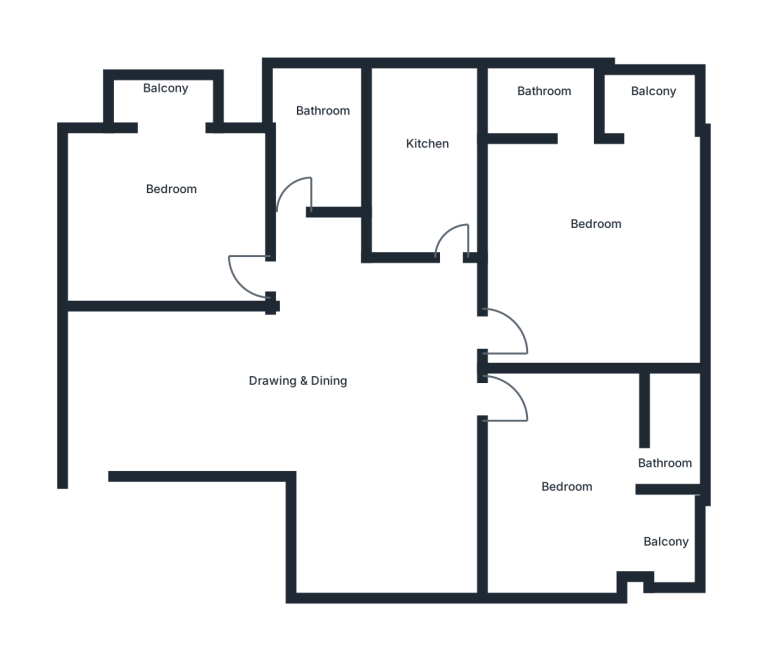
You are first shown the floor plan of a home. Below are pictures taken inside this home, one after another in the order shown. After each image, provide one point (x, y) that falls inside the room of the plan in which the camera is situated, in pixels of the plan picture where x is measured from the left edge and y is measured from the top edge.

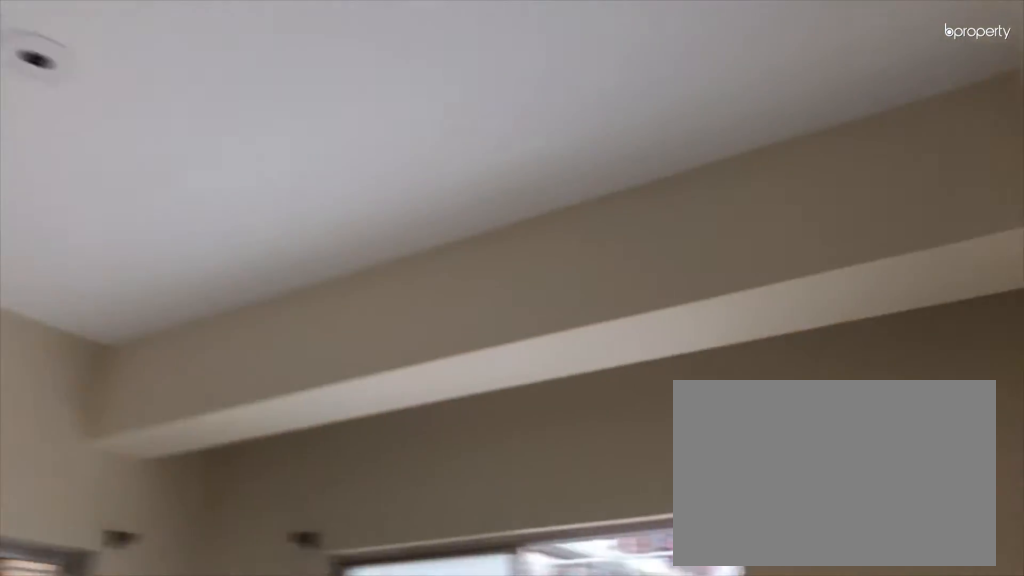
(159, 205)
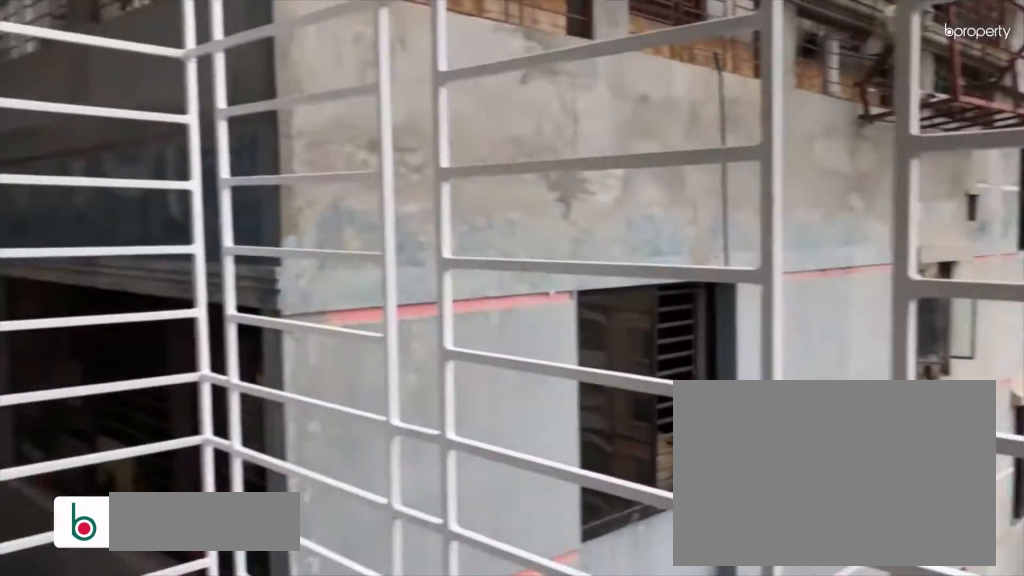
(161, 95)
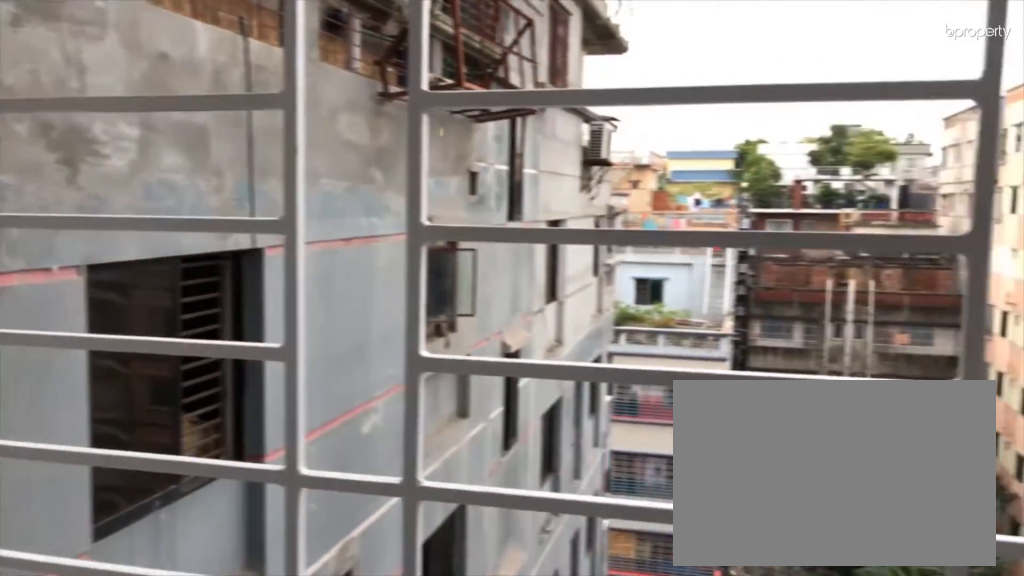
(159, 103)
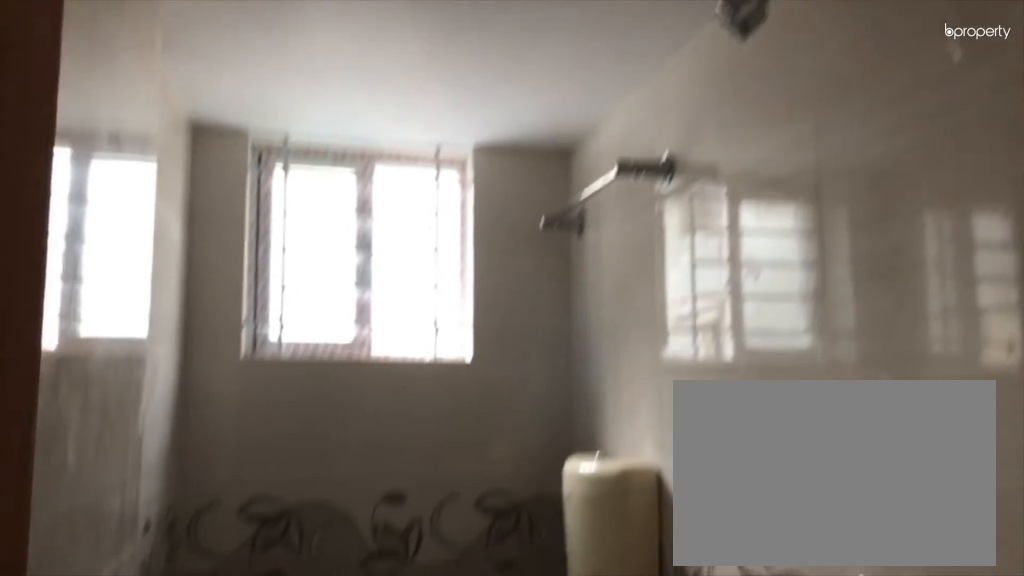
(314, 139)
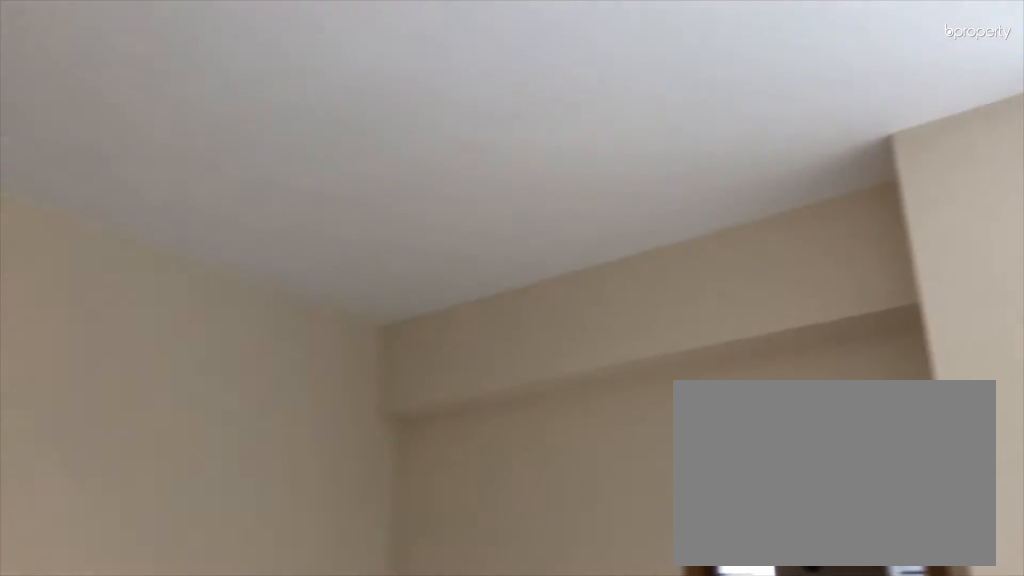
(587, 223)
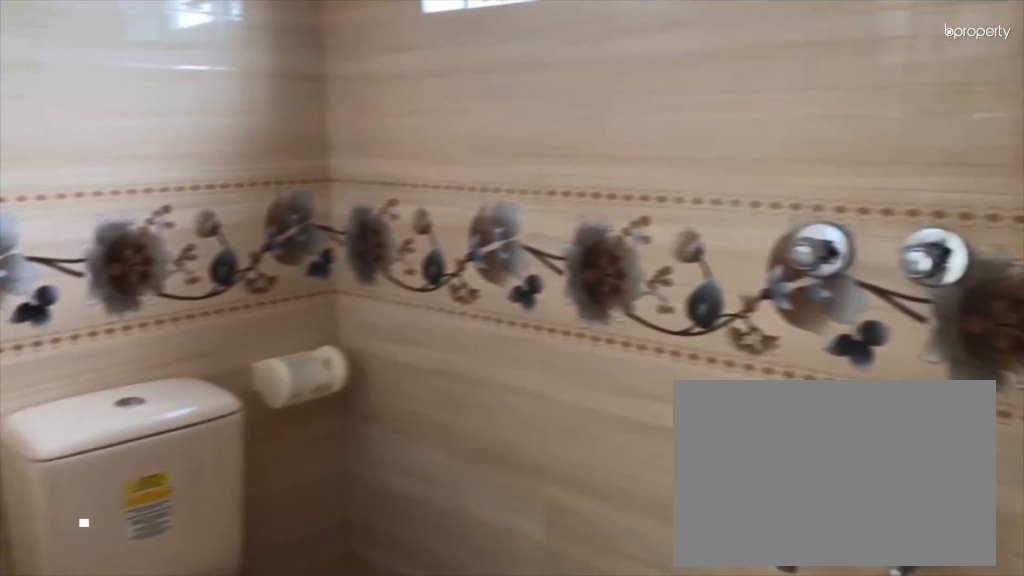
(532, 96)
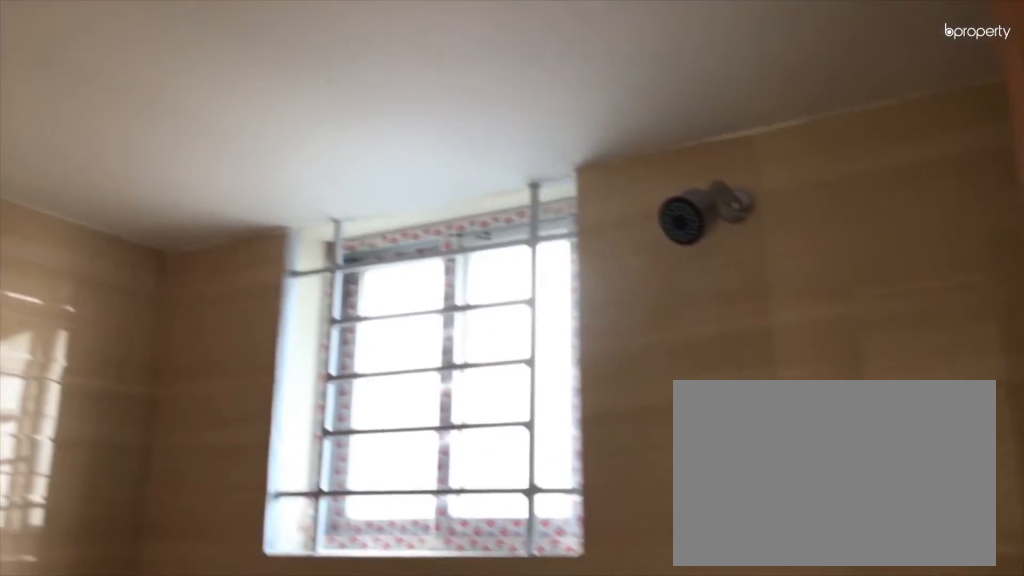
(532, 96)
